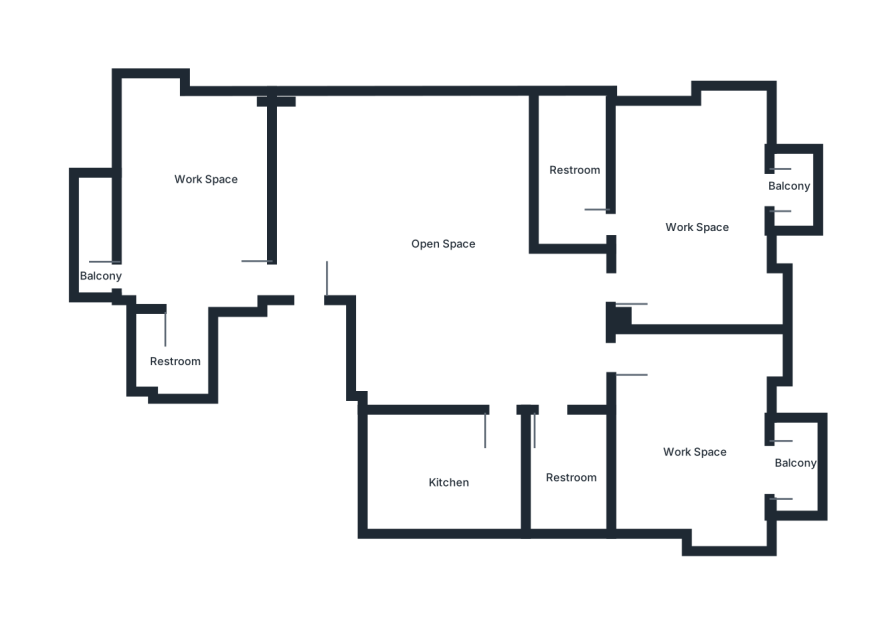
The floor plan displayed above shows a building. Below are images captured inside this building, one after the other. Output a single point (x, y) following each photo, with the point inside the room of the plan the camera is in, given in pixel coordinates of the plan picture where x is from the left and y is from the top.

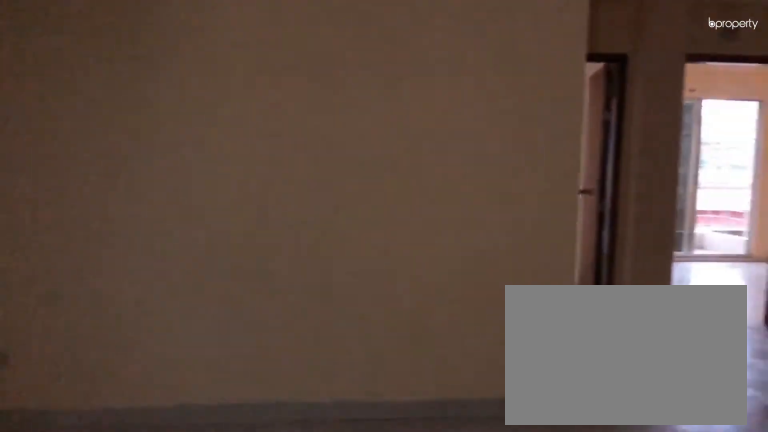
(432, 243)
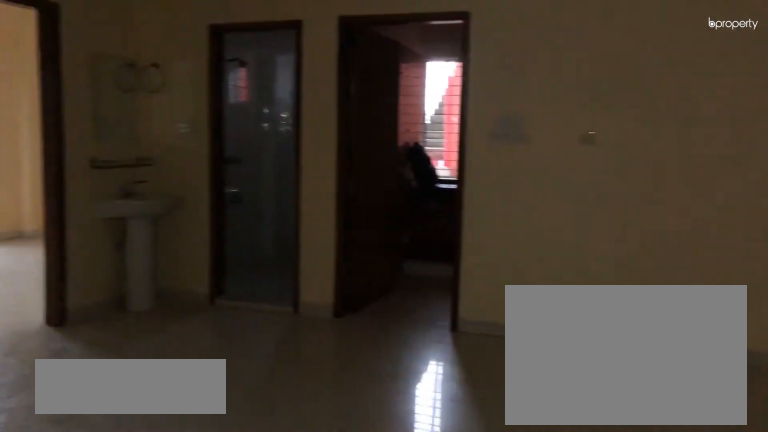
(432, 243)
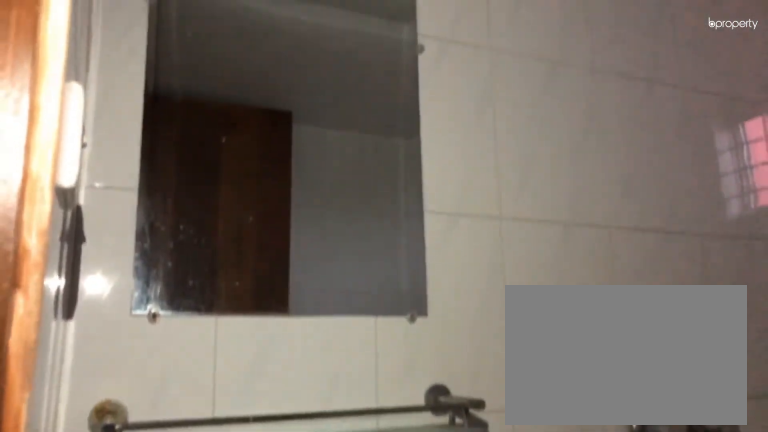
(571, 466)
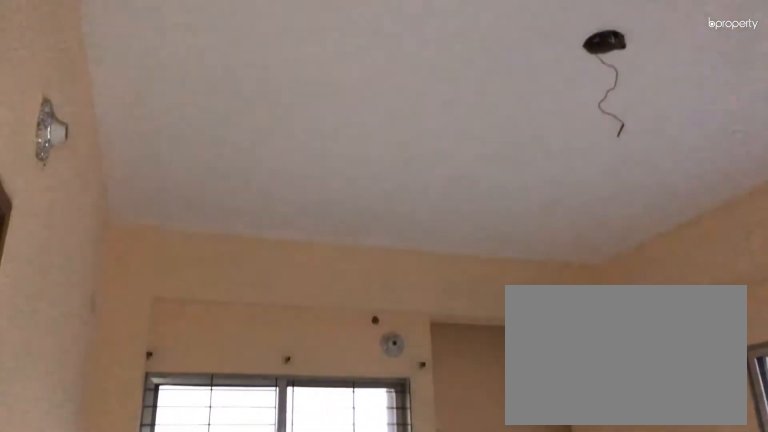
(695, 216)
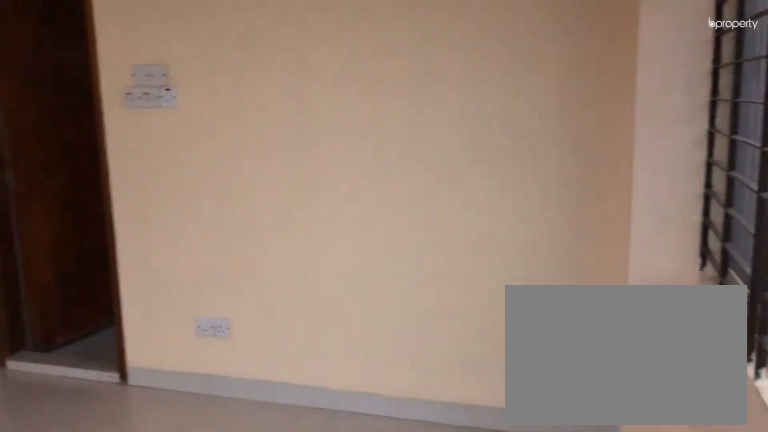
(695, 215)
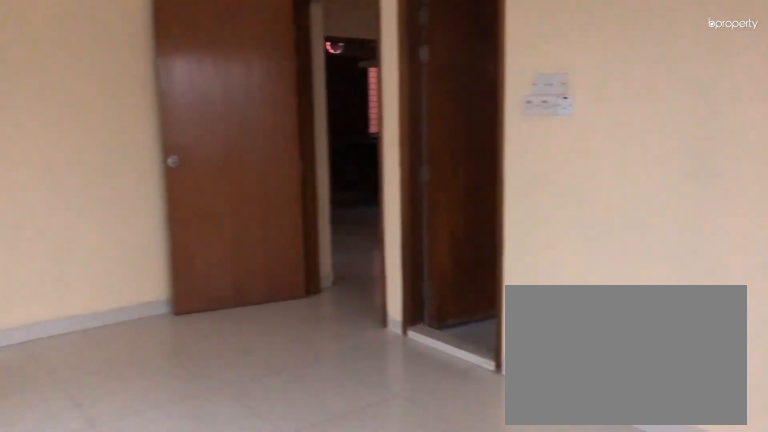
(695, 215)
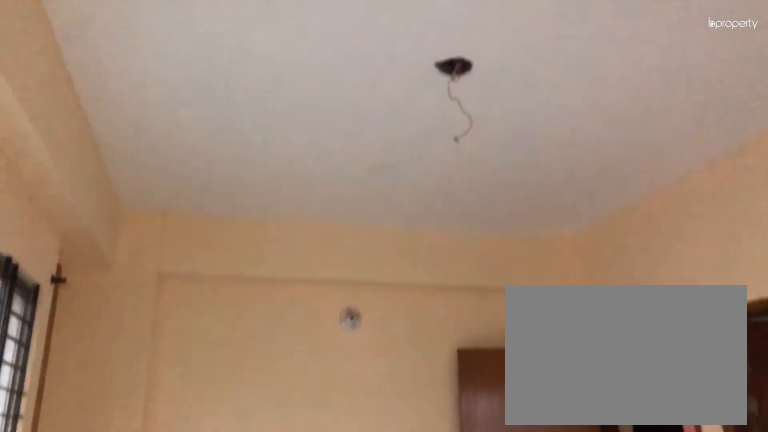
(695, 215)
